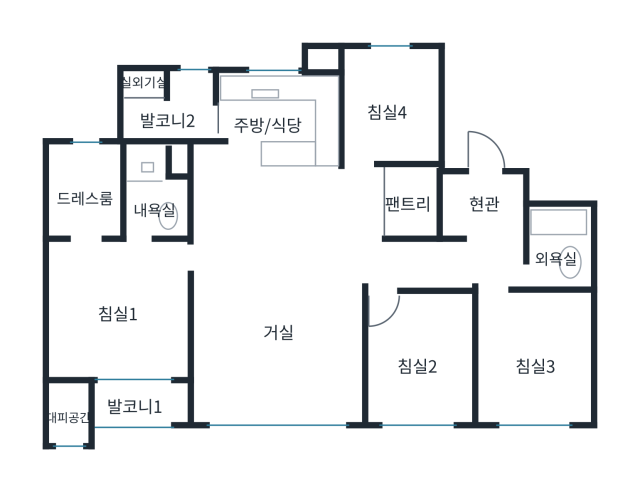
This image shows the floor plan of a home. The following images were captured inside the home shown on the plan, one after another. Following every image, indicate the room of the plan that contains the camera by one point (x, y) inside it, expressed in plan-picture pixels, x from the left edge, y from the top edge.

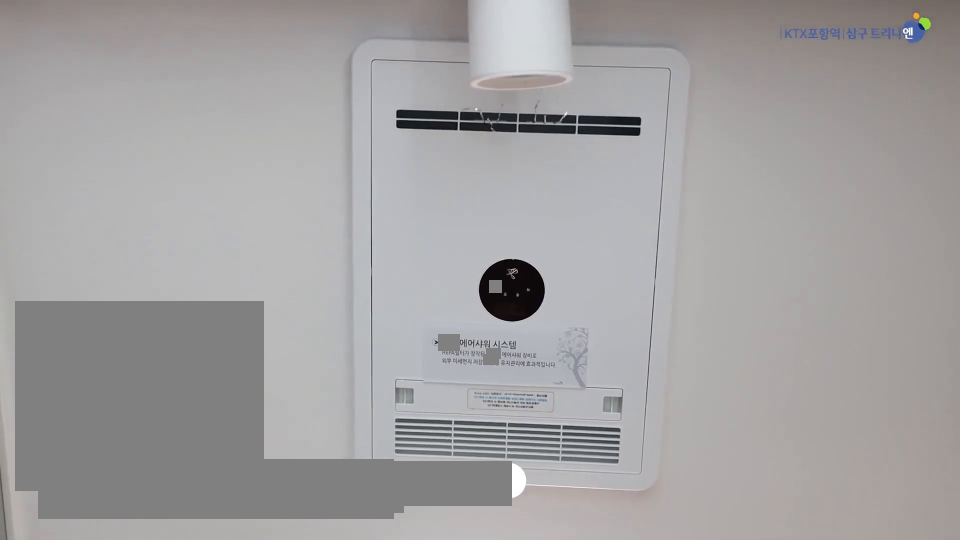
(479, 209)
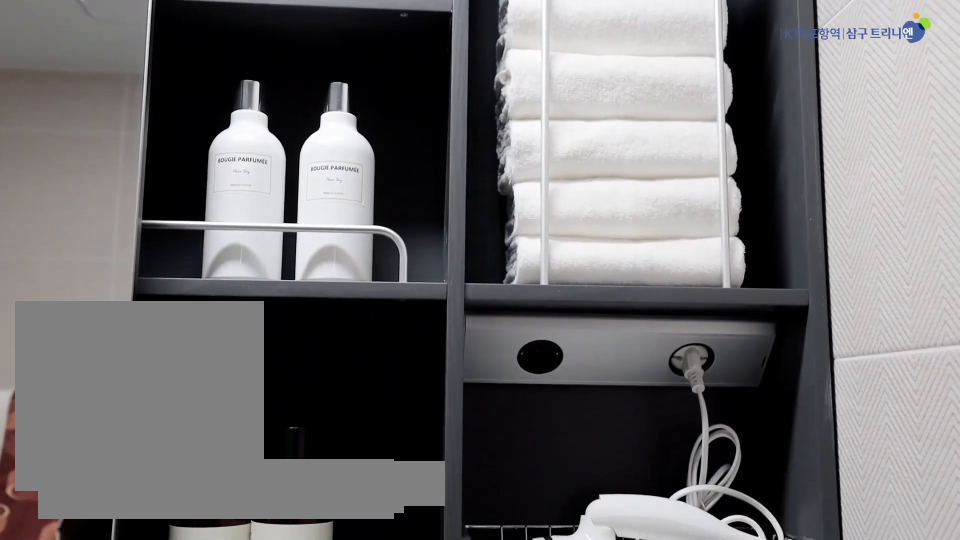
(561, 247)
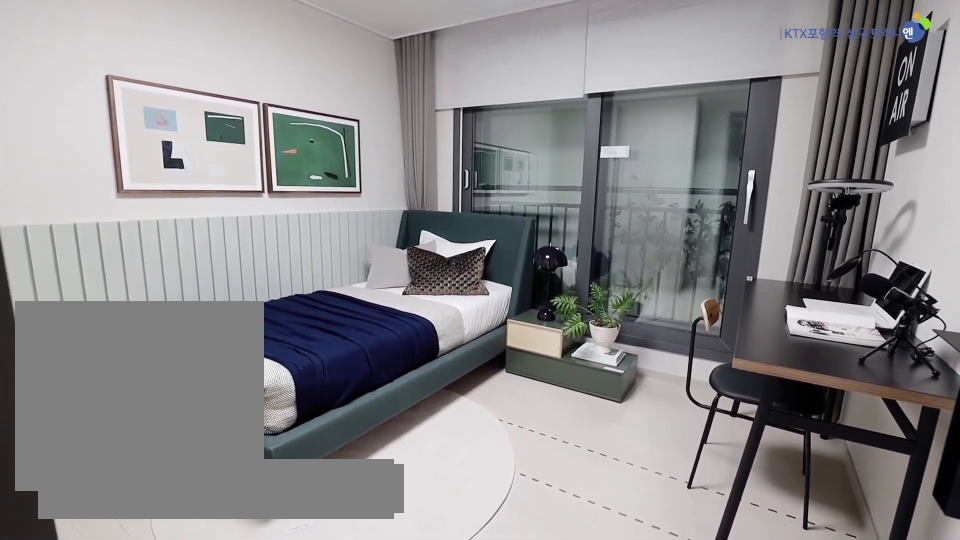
(537, 357)
